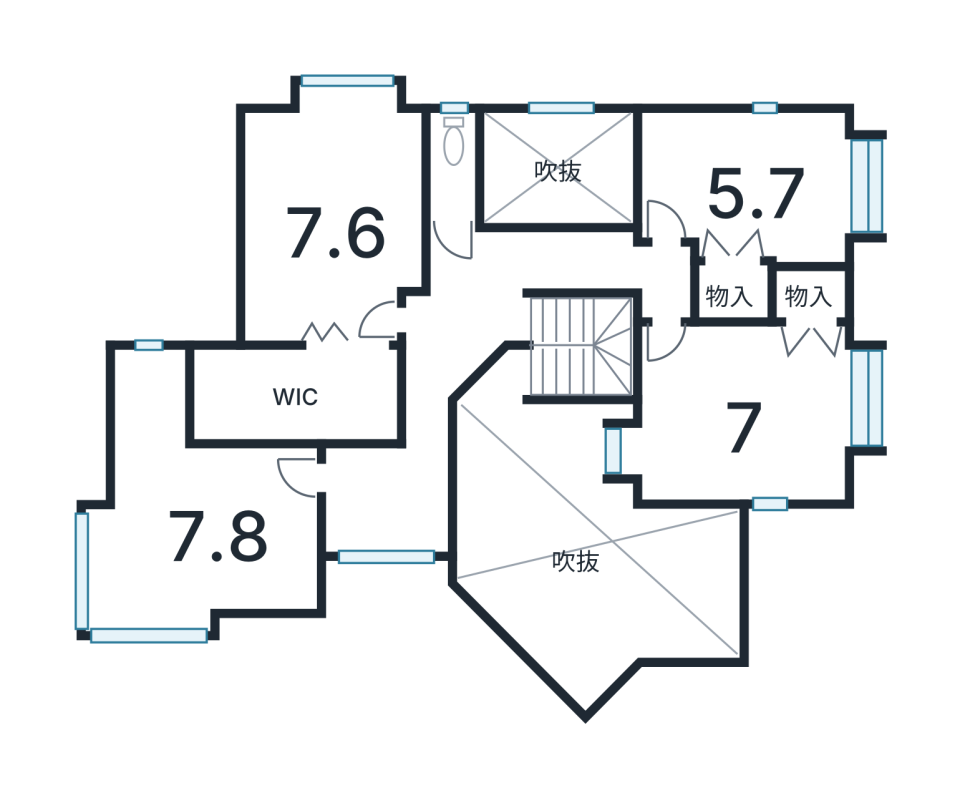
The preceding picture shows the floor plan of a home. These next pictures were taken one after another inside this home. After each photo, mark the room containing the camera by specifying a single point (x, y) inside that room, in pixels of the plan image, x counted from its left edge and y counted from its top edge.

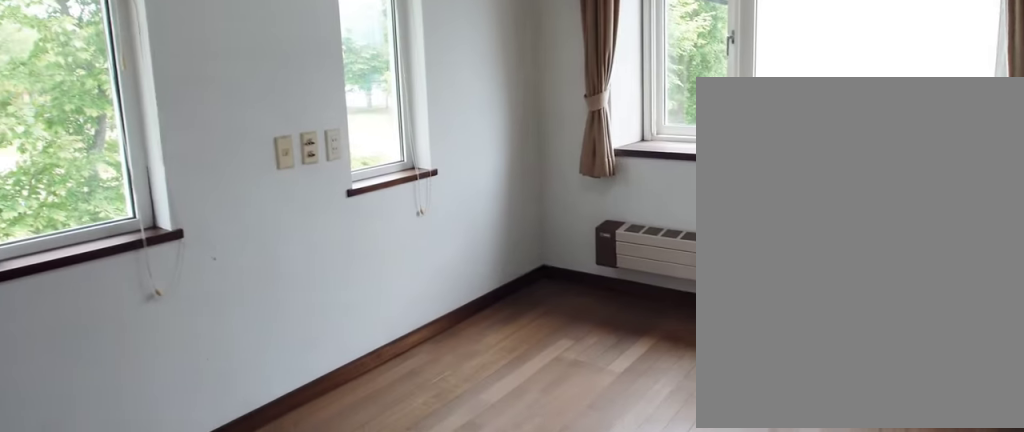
(747, 187)
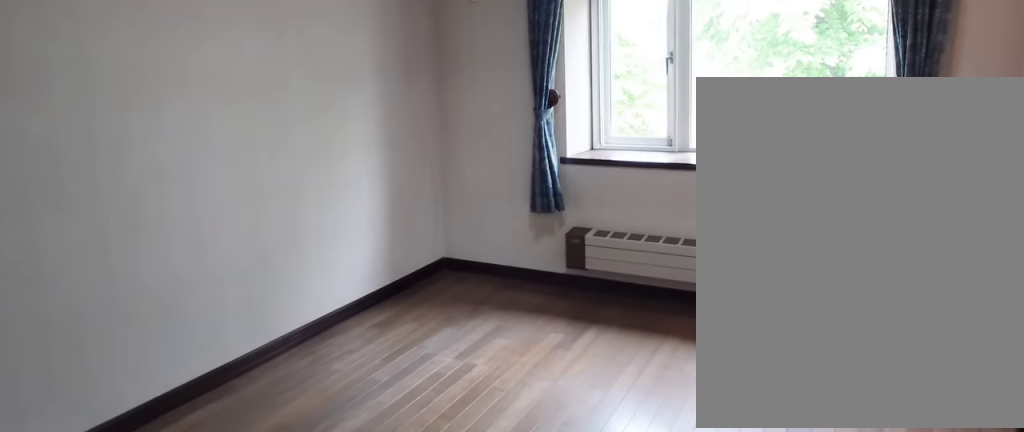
(319, 223)
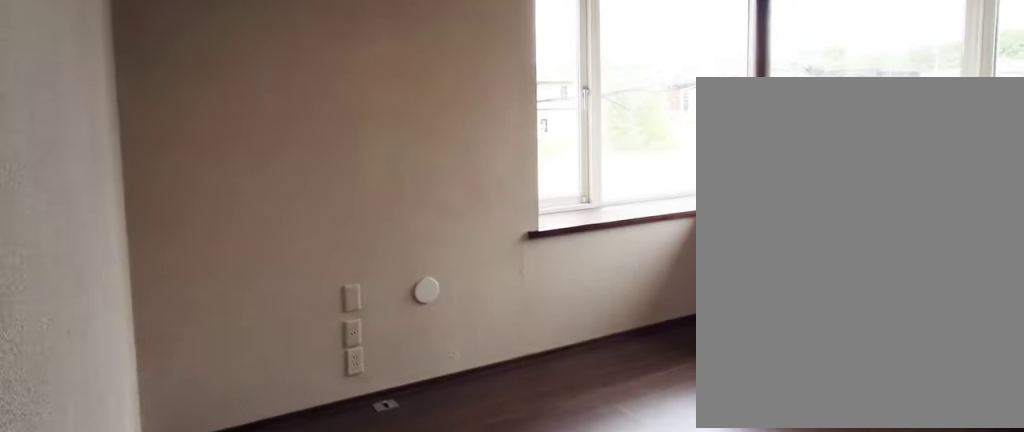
(211, 540)
